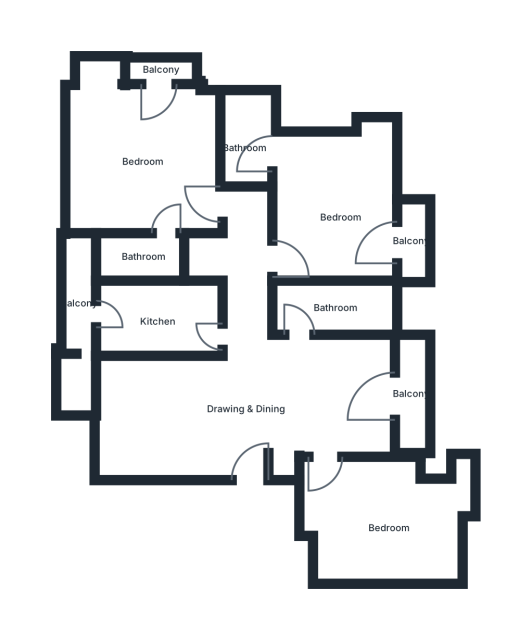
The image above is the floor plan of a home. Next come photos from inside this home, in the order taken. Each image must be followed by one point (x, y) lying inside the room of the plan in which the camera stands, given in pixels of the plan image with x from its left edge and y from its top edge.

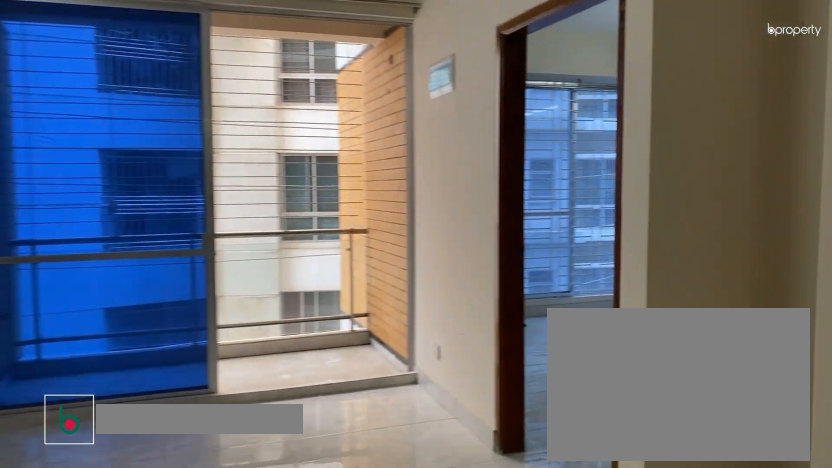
(248, 409)
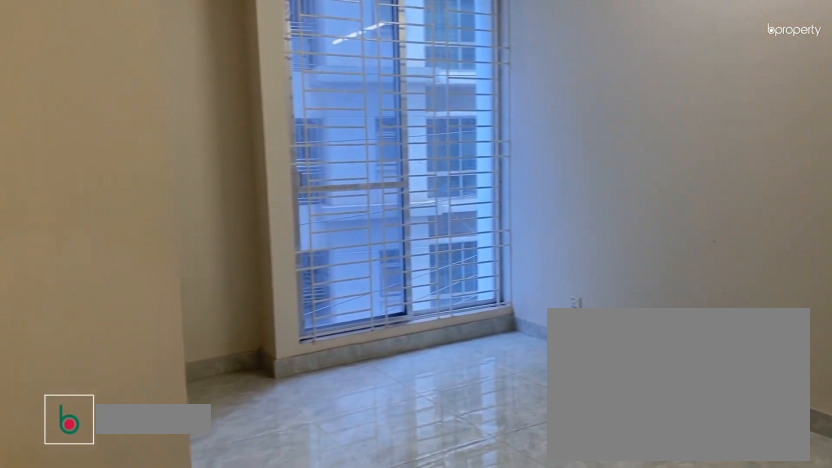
(389, 528)
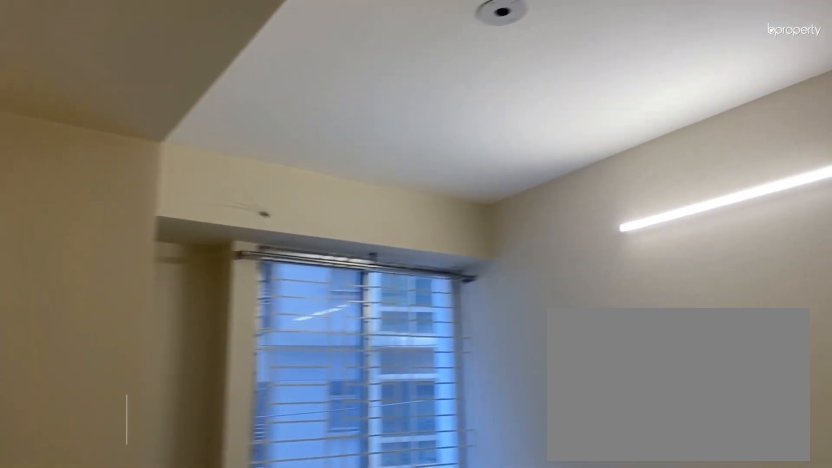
(389, 528)
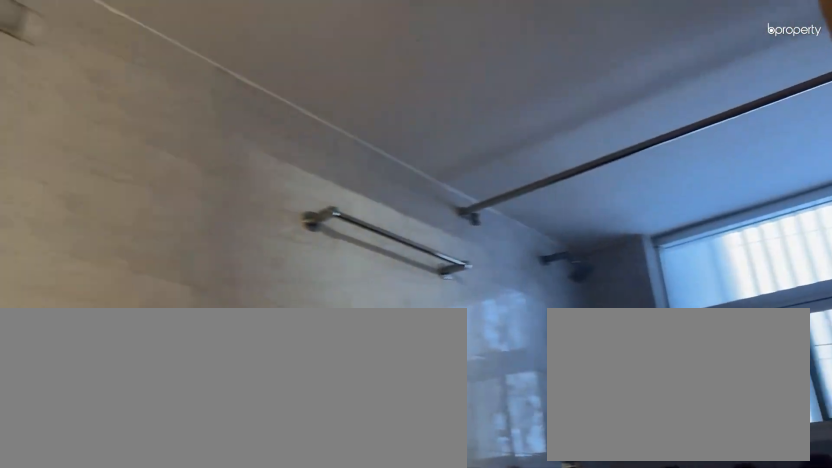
(336, 308)
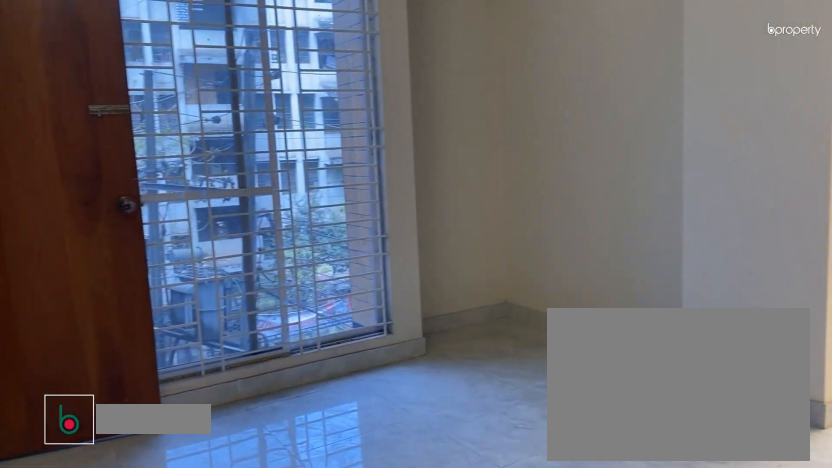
(343, 218)
